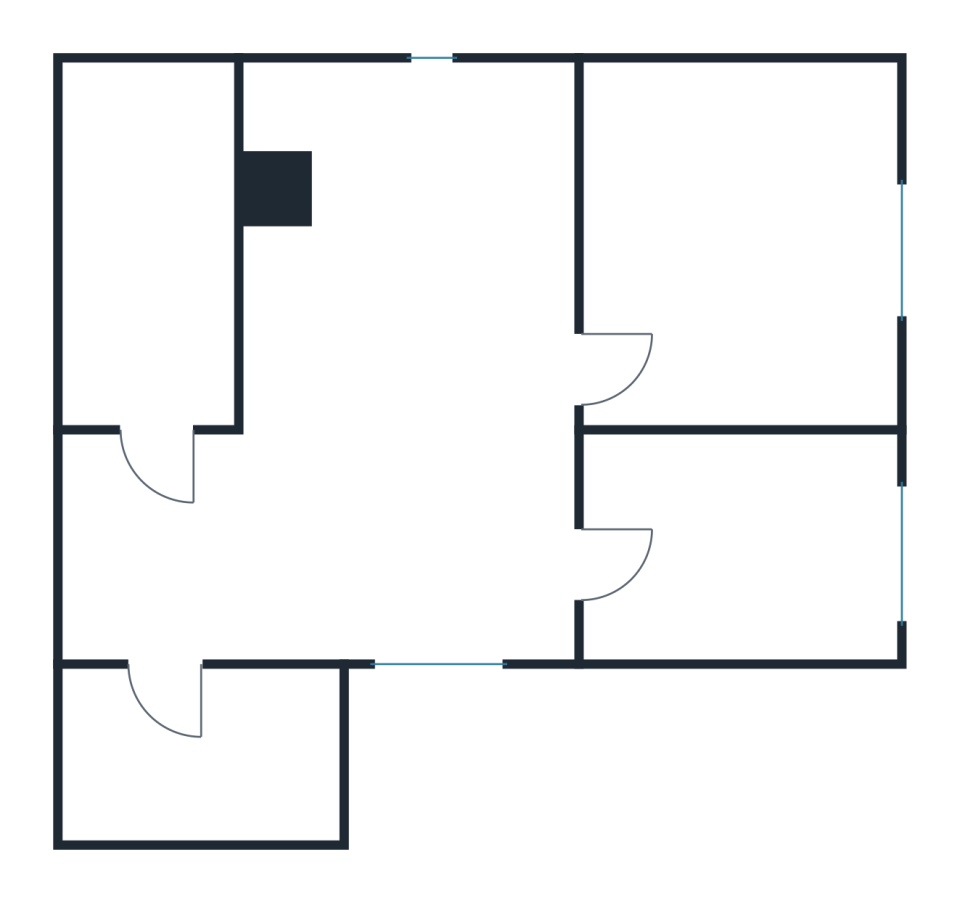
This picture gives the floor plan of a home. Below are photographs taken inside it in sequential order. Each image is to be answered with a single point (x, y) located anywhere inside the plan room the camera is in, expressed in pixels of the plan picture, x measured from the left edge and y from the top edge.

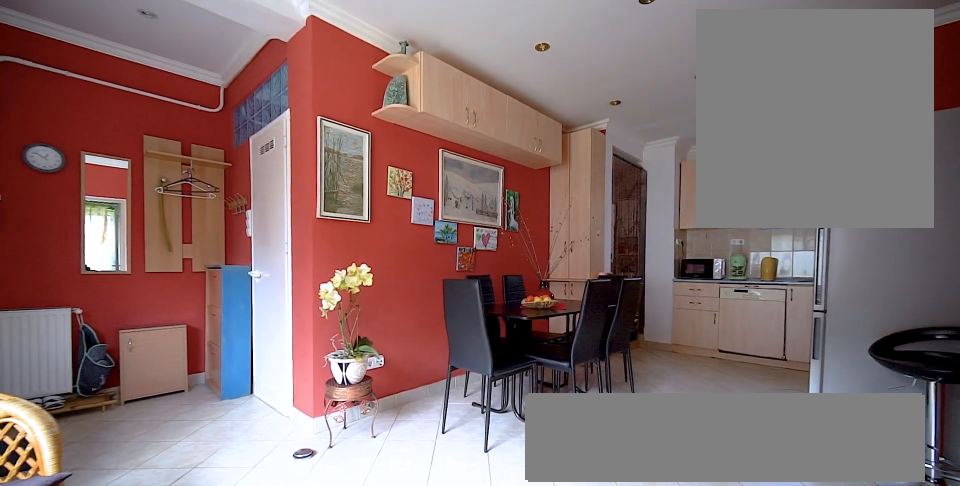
(417, 411)
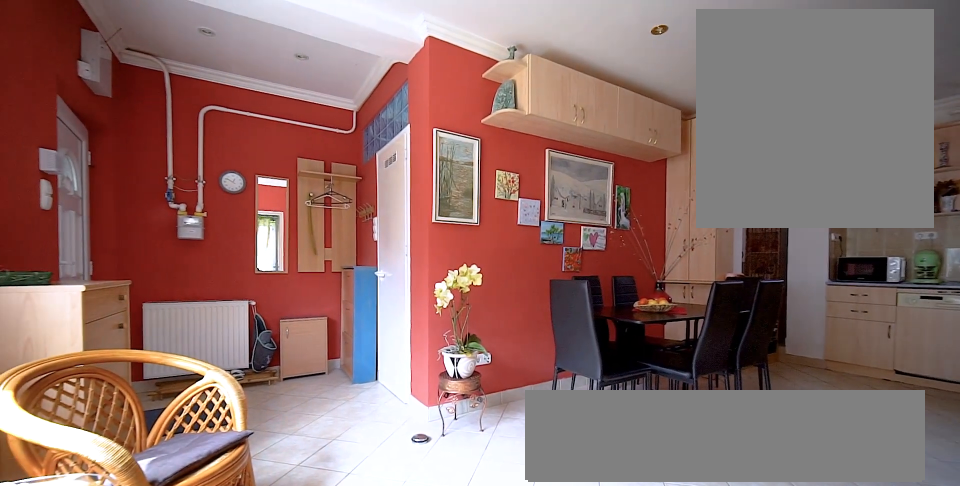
(417, 410)
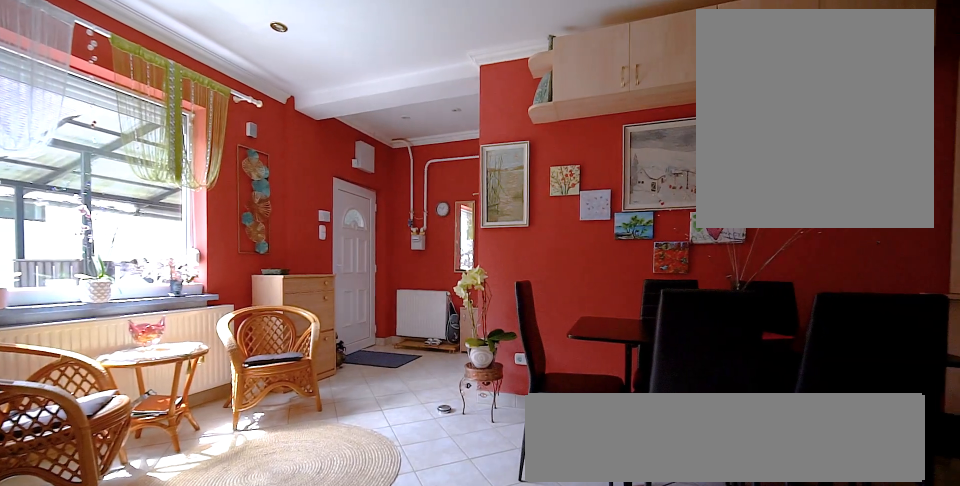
(417, 411)
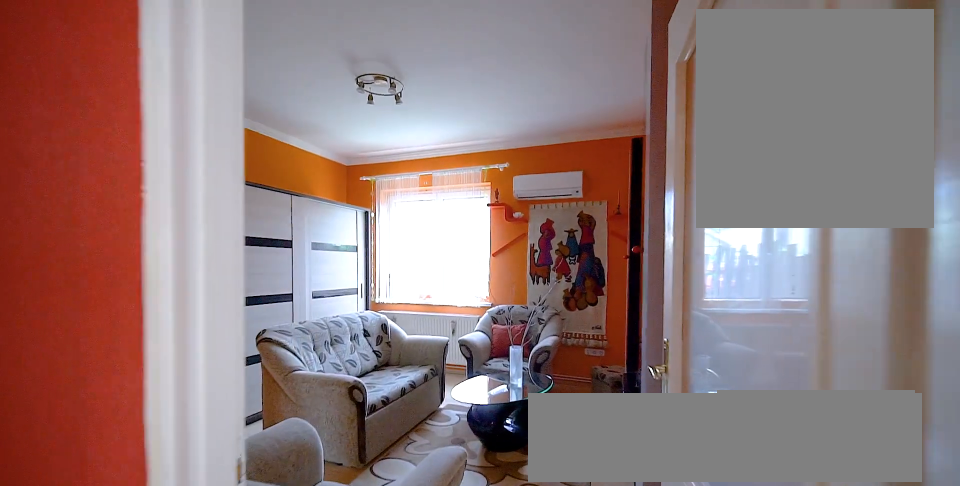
(744, 258)
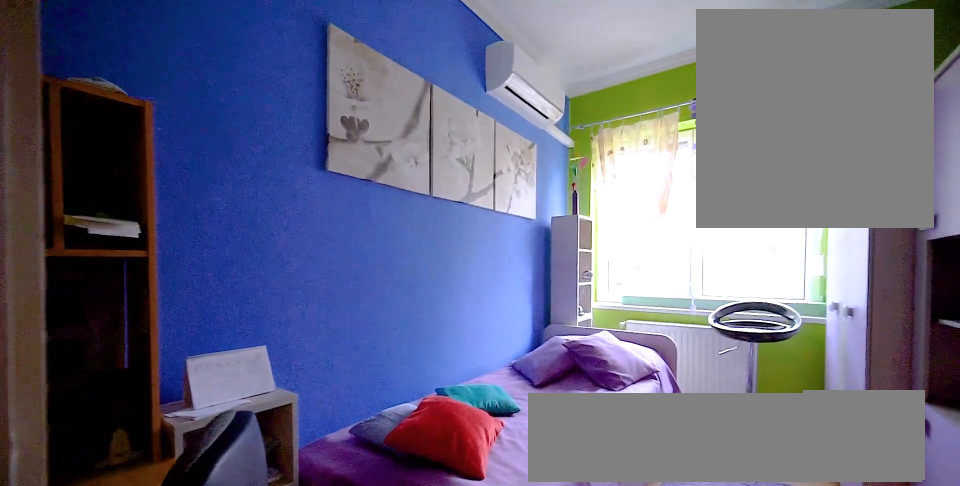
(744, 545)
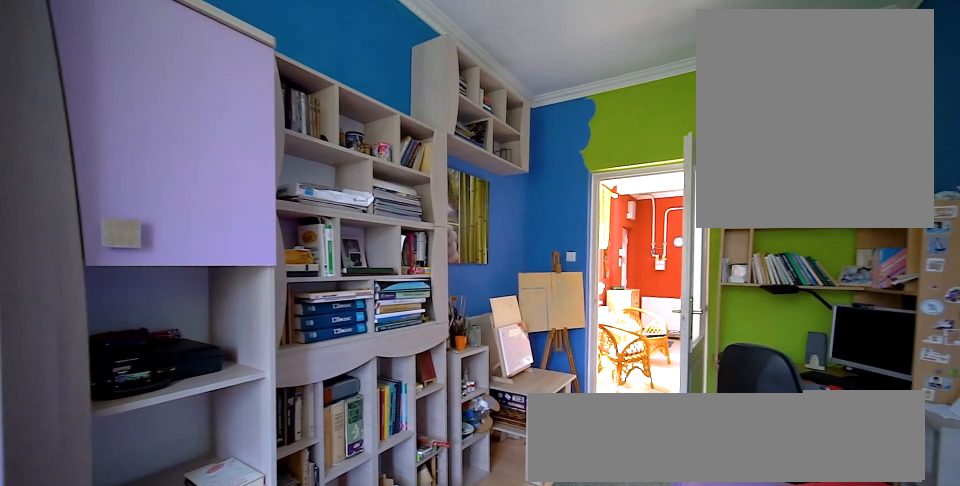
(744, 546)
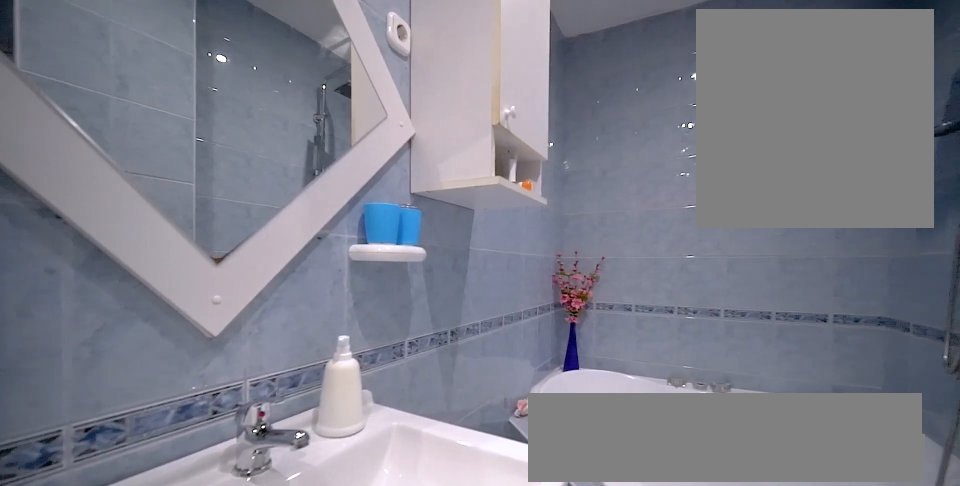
(152, 271)
